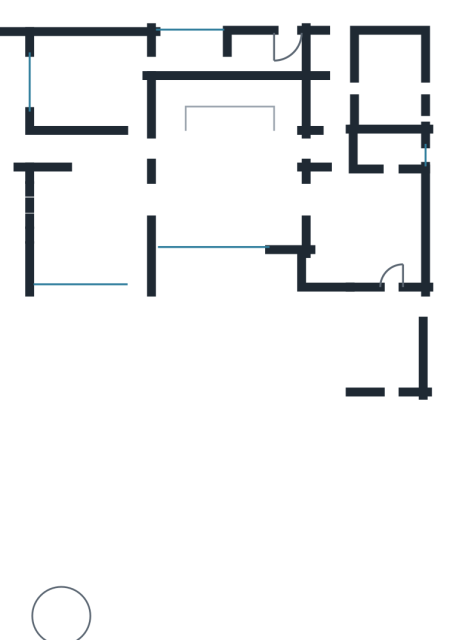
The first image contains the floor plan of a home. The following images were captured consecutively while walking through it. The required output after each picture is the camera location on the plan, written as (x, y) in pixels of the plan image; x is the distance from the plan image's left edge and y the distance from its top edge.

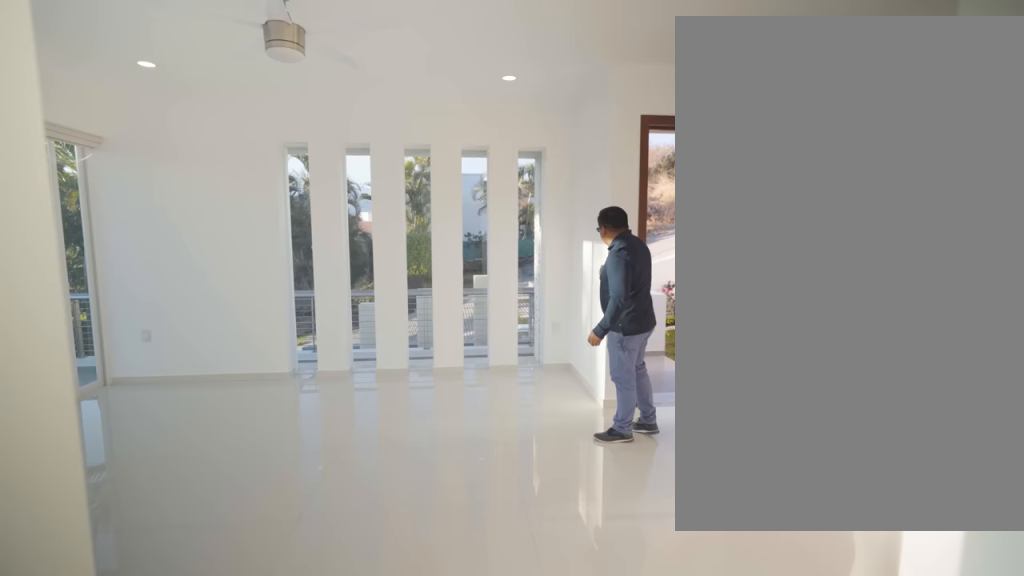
(163, 205)
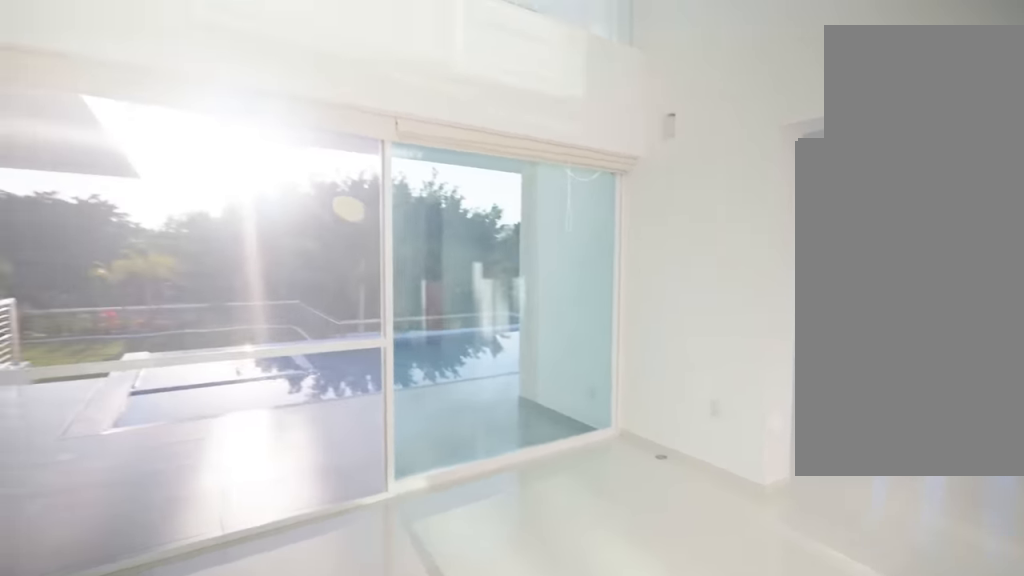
(216, 184)
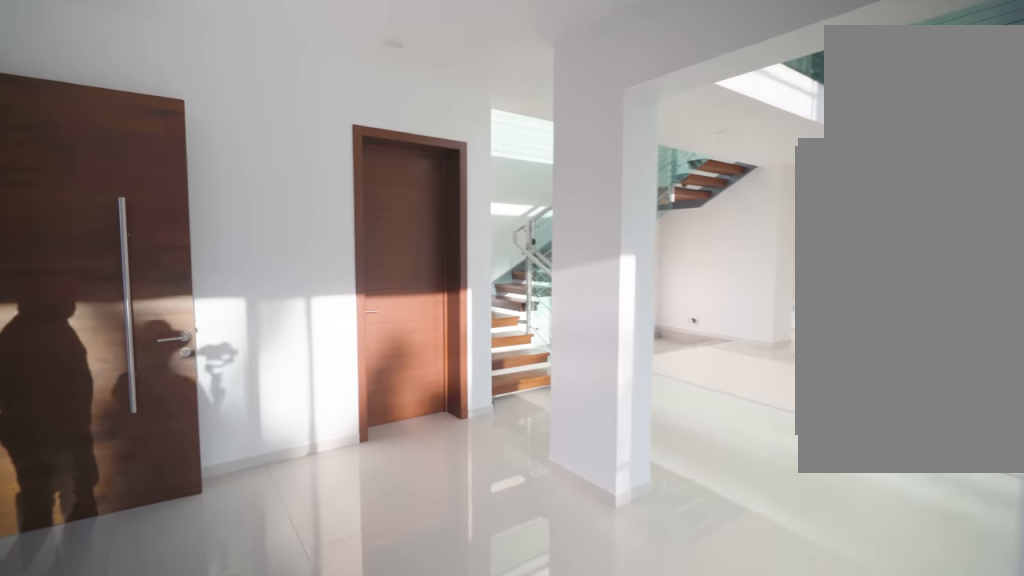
(130, 171)
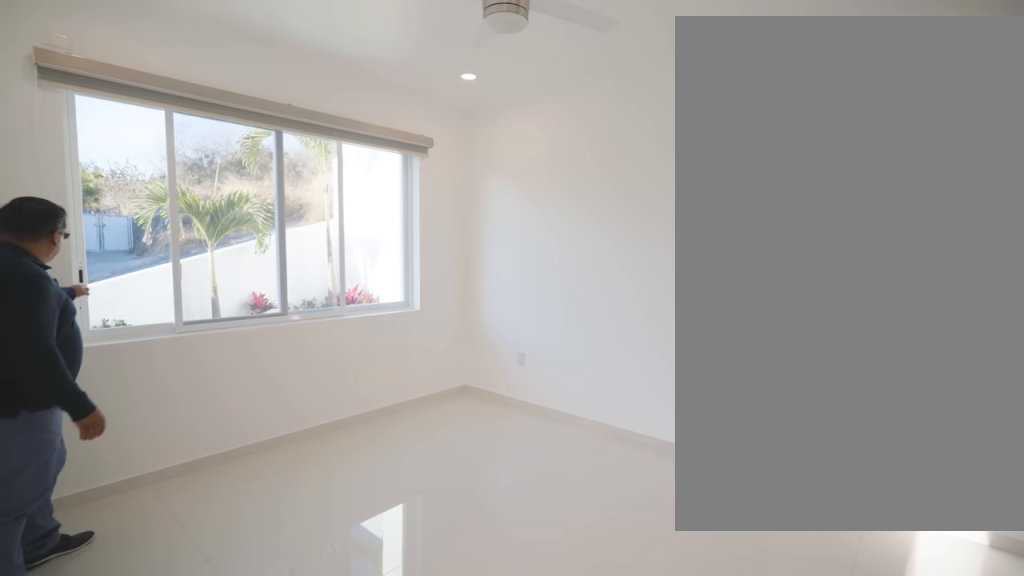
(134, 106)
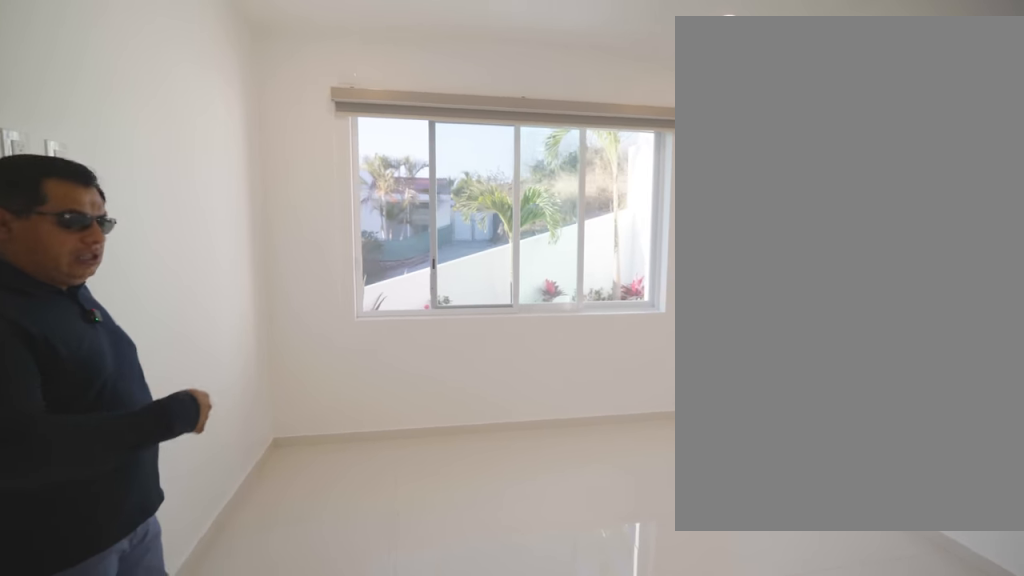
(133, 88)
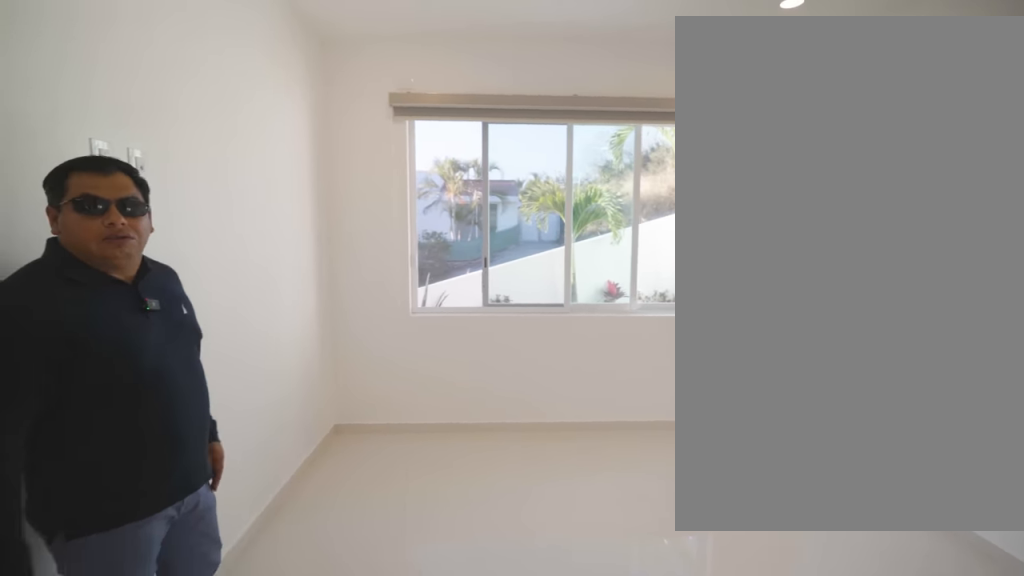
(133, 88)
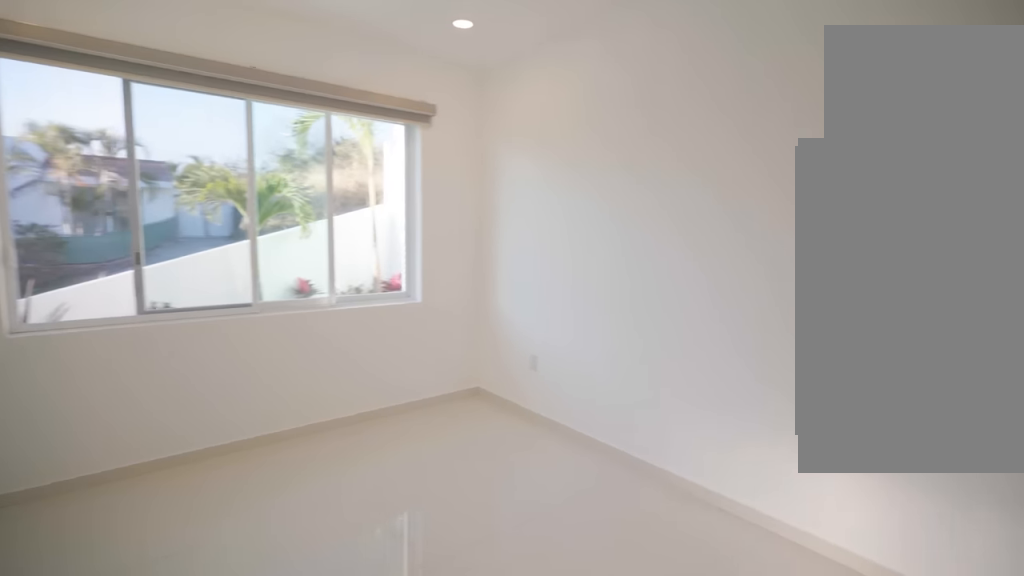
(132, 88)
